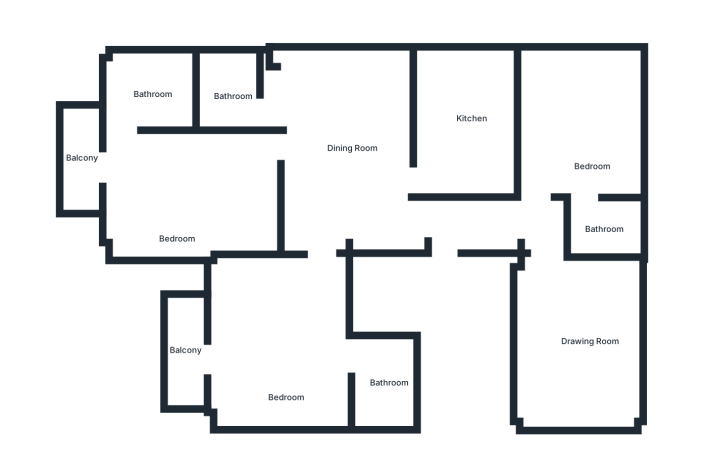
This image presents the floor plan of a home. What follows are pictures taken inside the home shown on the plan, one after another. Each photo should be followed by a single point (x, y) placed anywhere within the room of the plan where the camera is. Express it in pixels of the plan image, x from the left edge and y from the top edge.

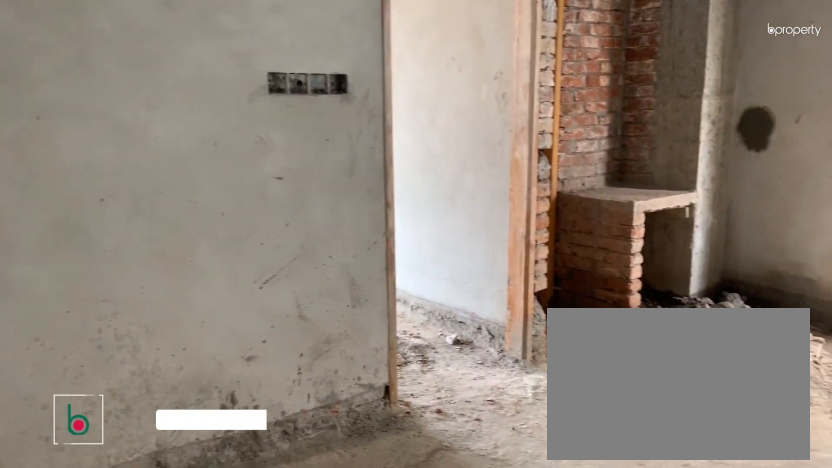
(341, 136)
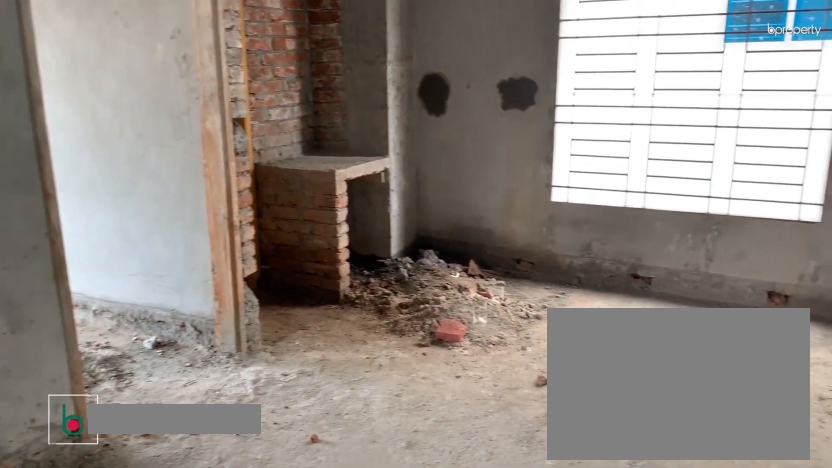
(341, 136)
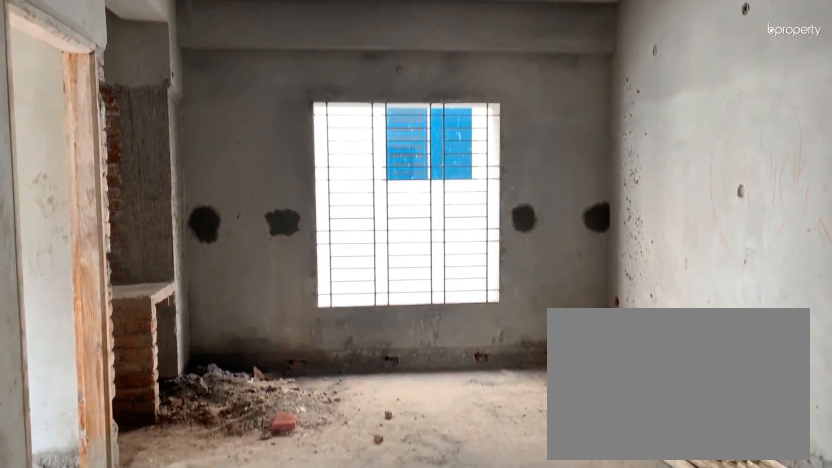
(341, 136)
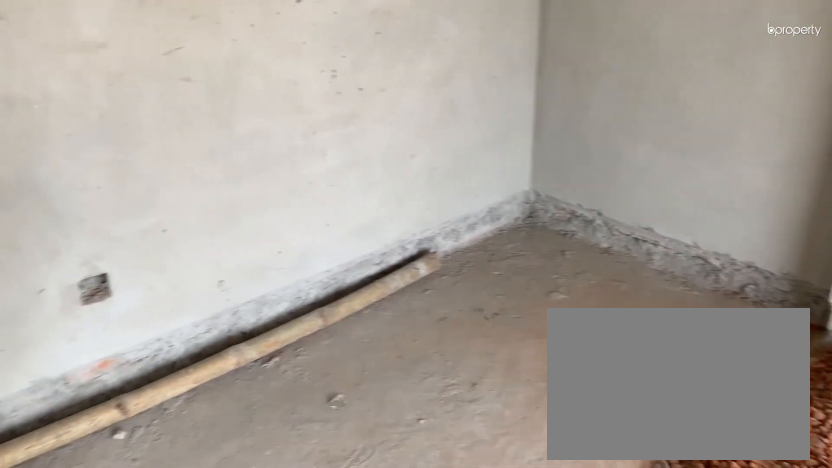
(180, 193)
